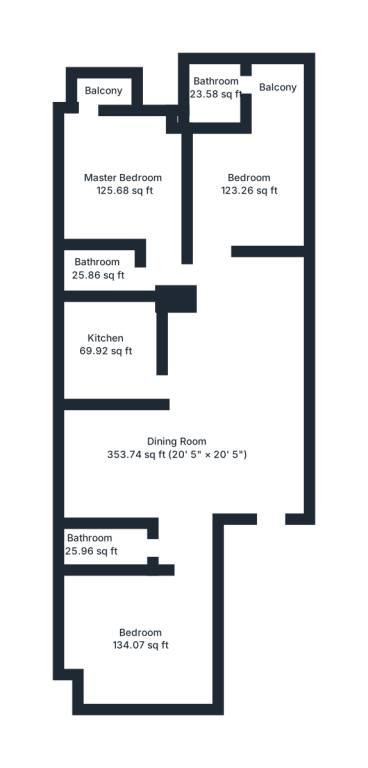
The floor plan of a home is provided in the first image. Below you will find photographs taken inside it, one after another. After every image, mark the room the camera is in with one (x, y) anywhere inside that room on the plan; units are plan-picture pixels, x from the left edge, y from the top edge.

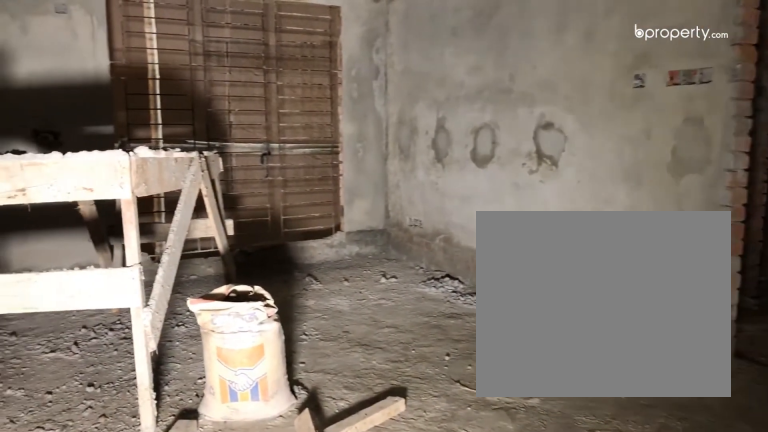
(197, 453)
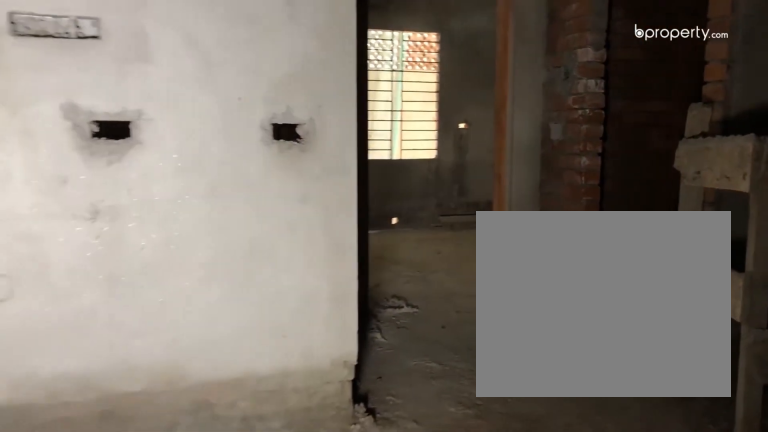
(197, 453)
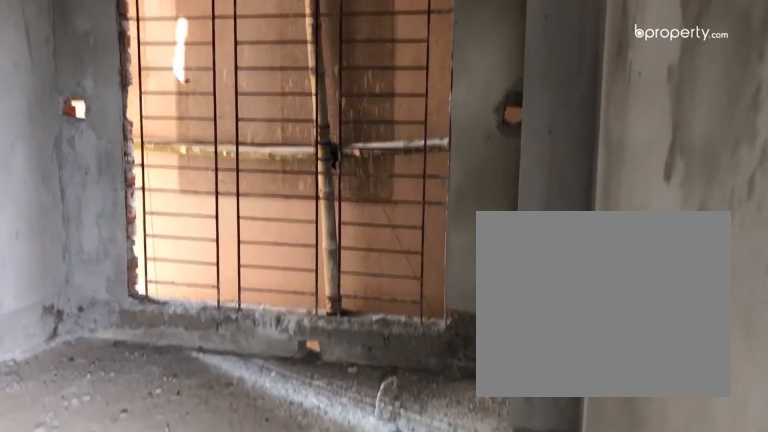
(142, 639)
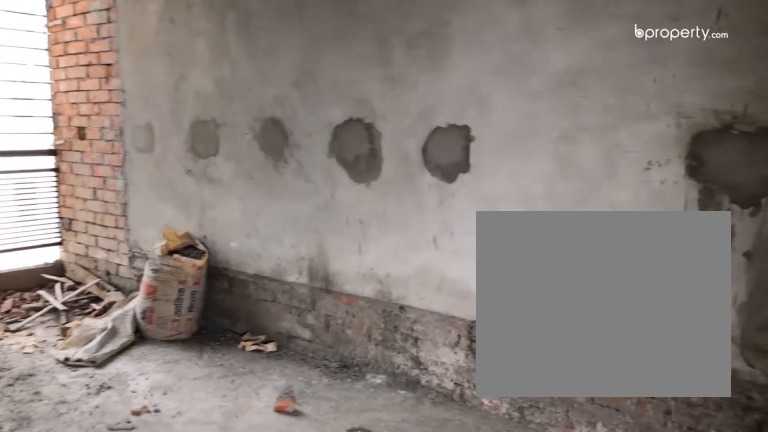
(248, 185)
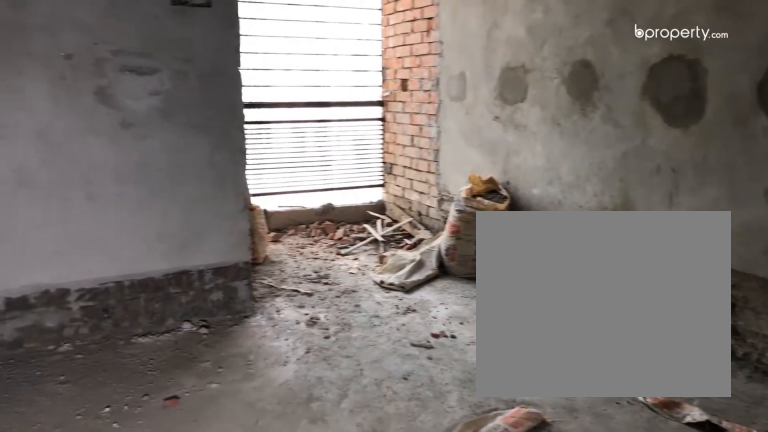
(248, 185)
